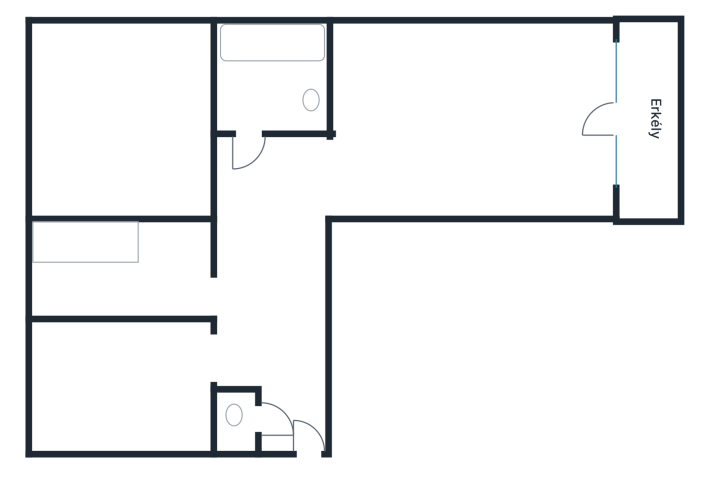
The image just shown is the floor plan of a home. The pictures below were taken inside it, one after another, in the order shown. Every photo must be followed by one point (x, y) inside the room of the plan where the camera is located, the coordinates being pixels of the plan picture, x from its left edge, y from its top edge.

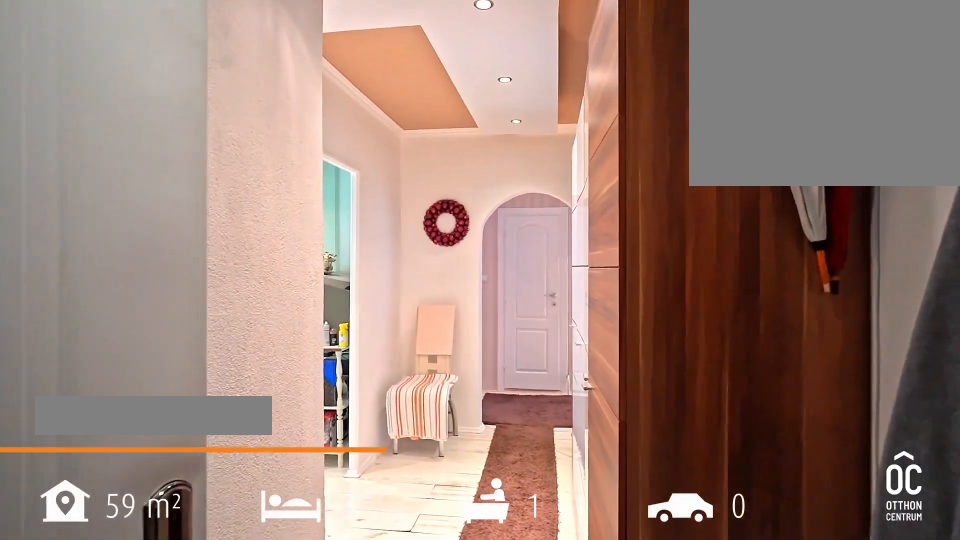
(279, 416)
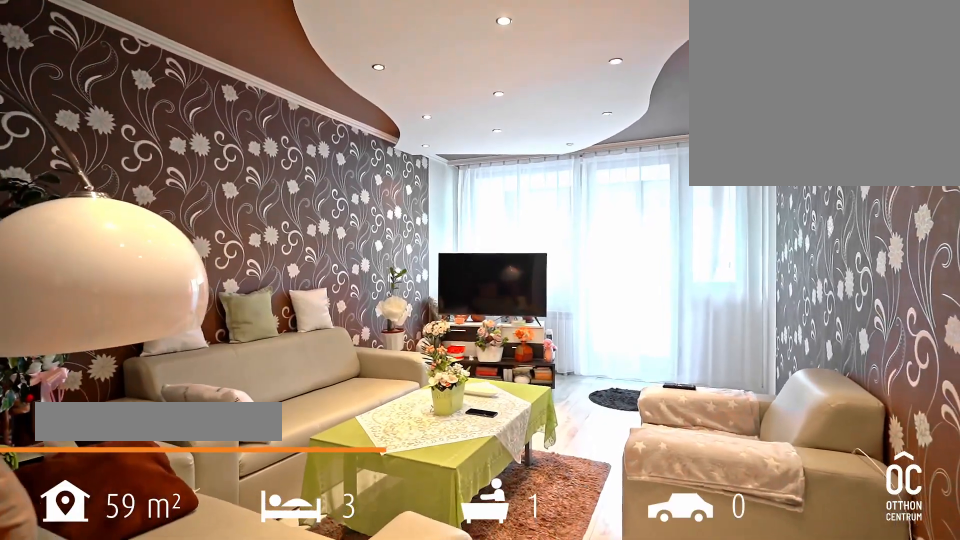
(542, 119)
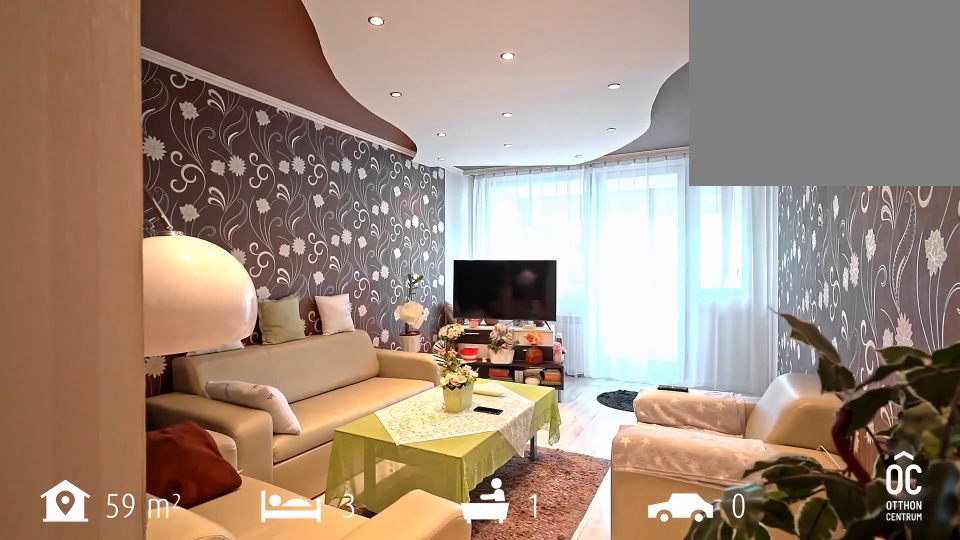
(542, 119)
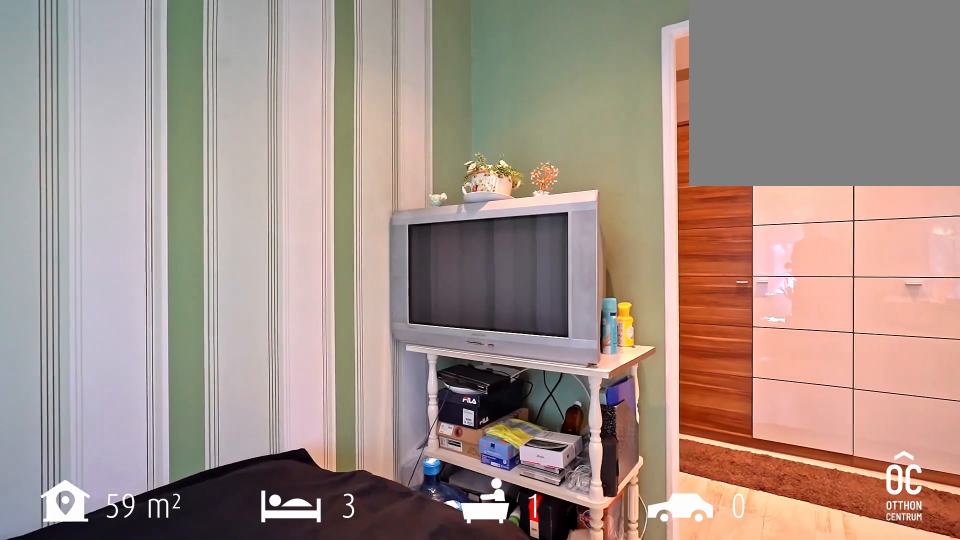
(114, 259)
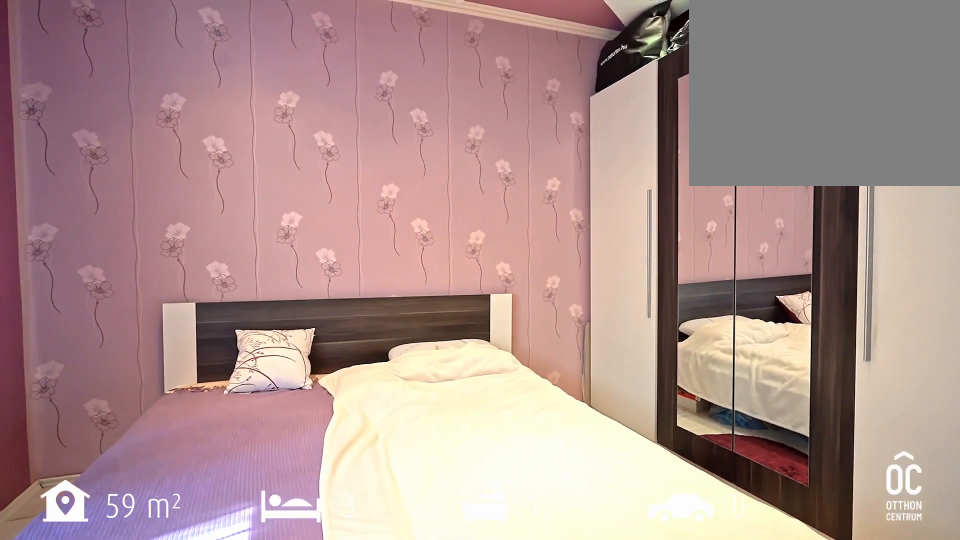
(140, 116)
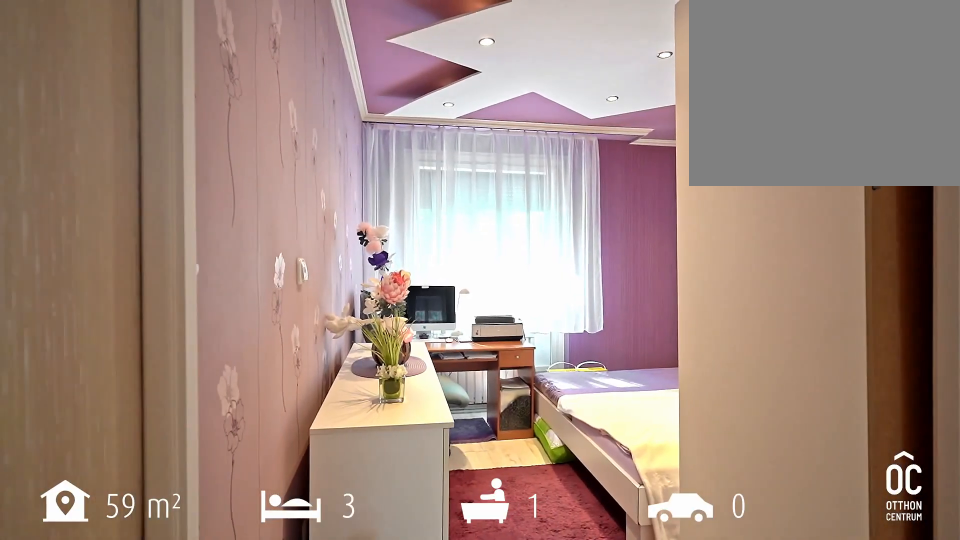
(140, 116)
